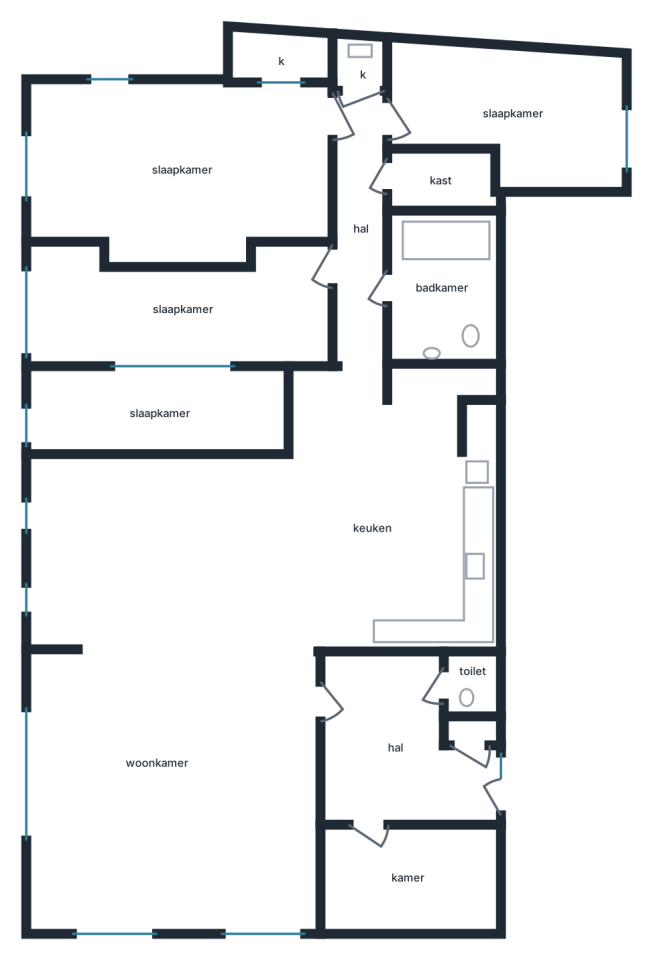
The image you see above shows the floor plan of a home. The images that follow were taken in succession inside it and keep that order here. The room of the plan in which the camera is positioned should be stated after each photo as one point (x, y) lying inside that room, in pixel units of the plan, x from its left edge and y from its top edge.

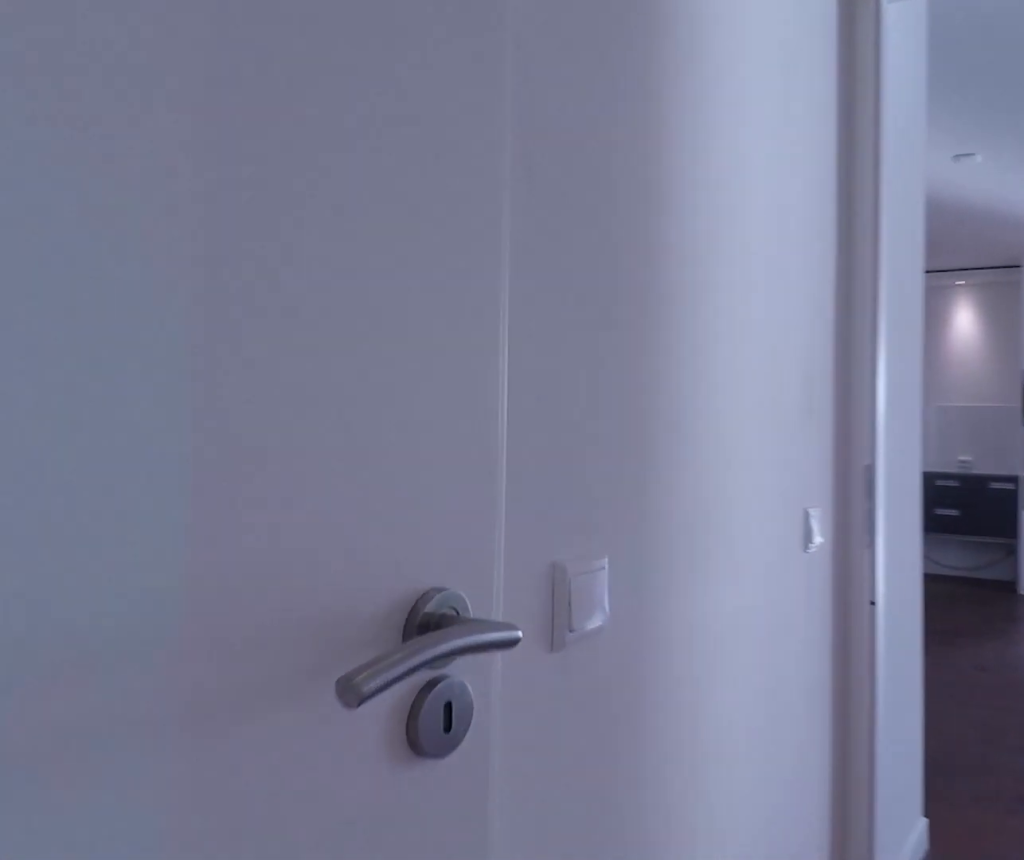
(360, 225)
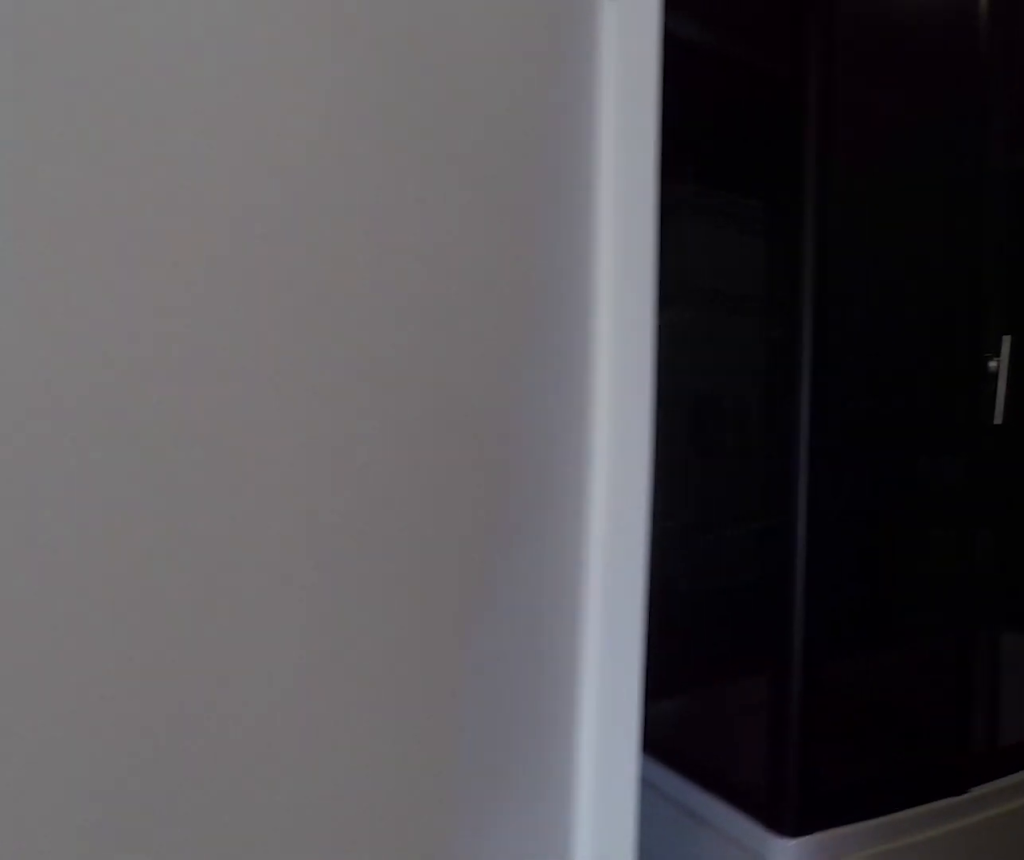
(360, 225)
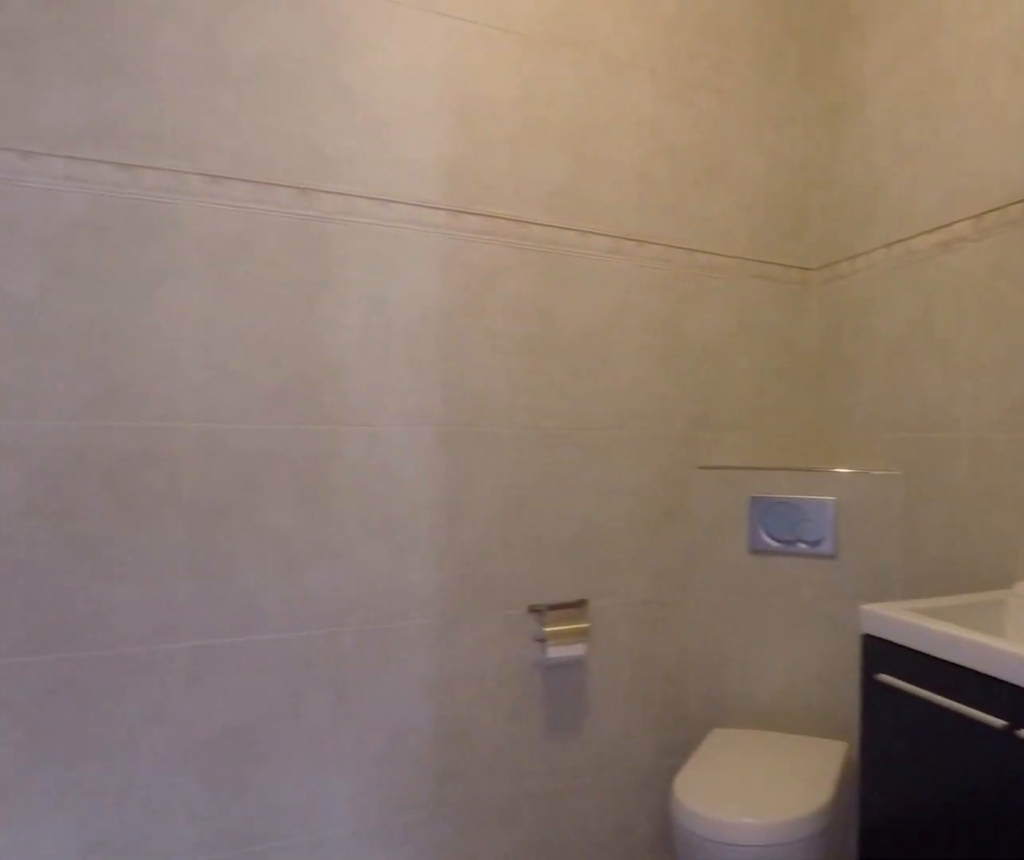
(441, 288)
